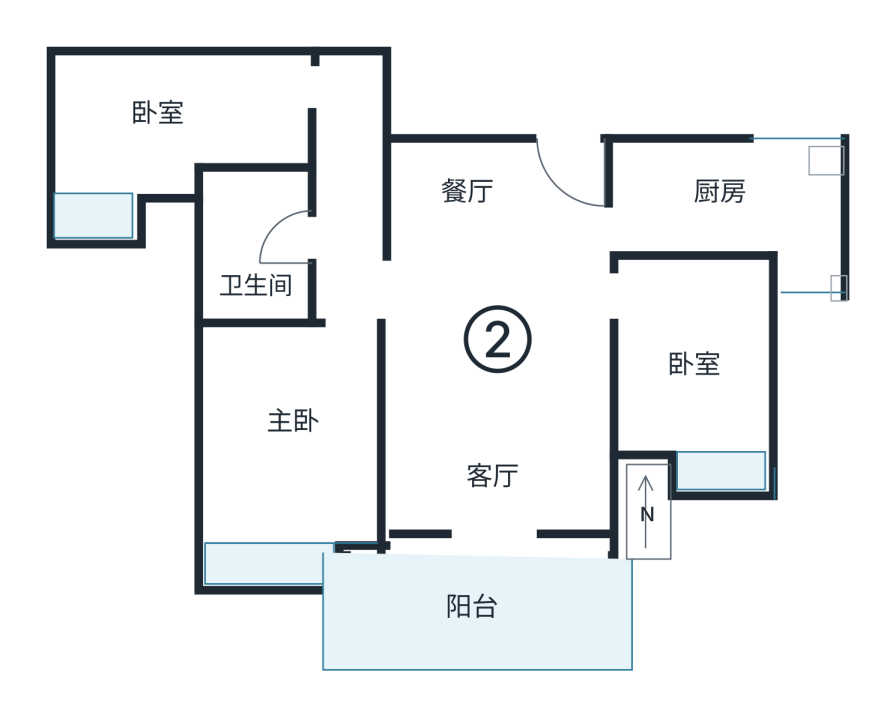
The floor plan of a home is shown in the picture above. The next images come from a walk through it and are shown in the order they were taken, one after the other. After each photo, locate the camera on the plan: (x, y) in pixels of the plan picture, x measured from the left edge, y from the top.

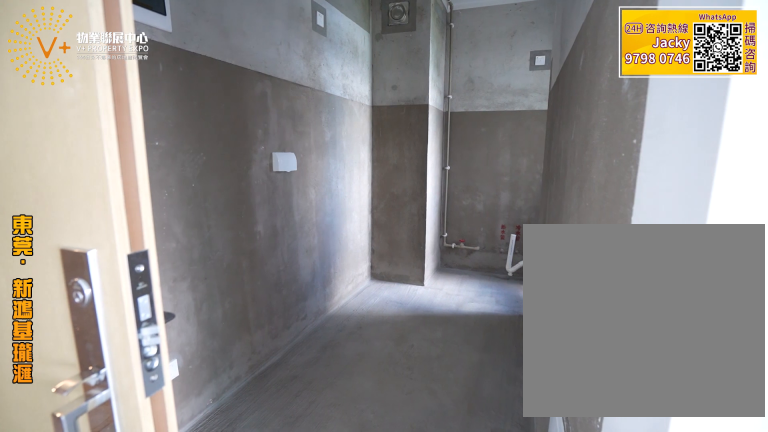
(690, 200)
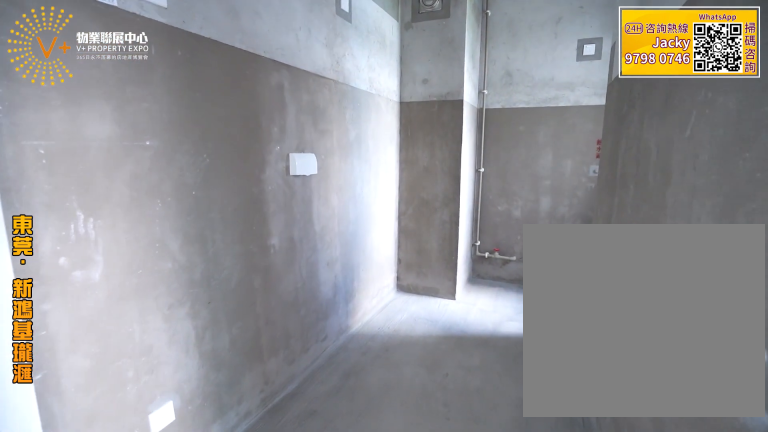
(694, 202)
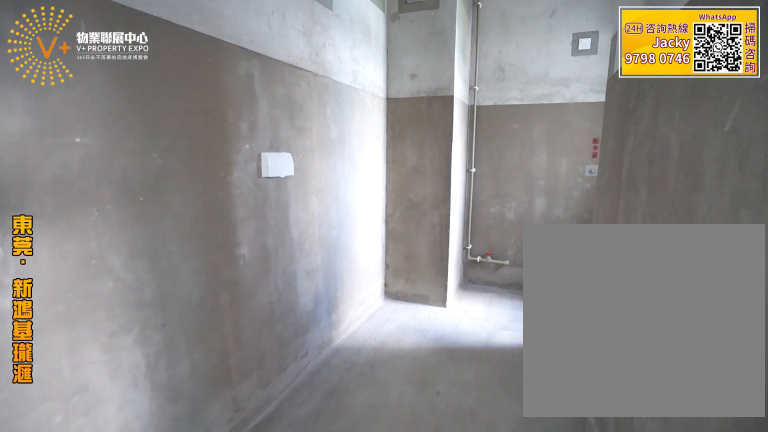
(704, 195)
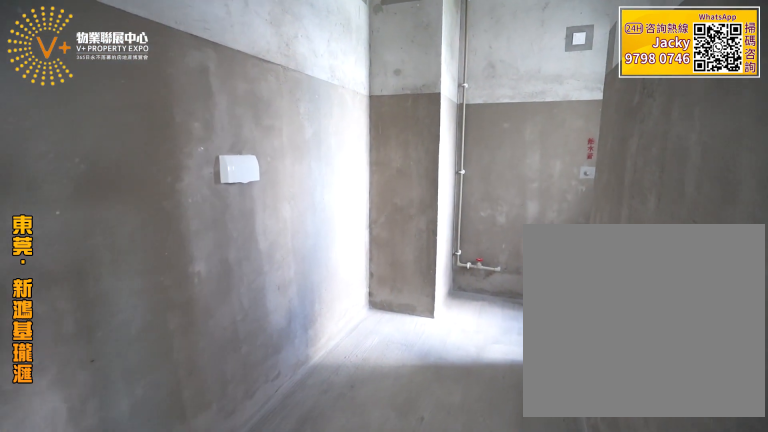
(701, 196)
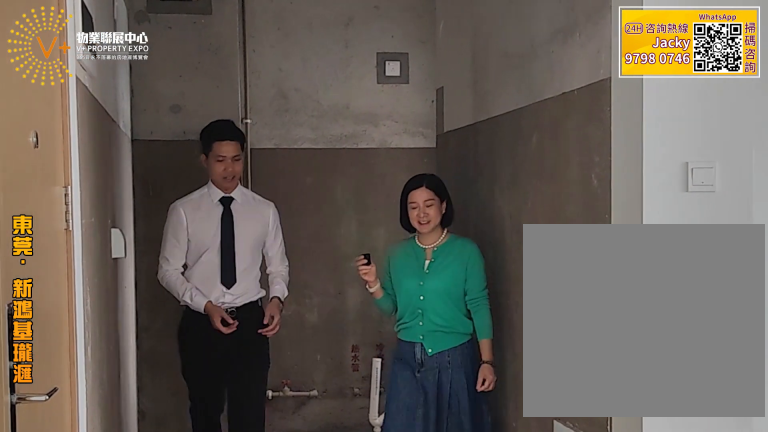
(698, 197)
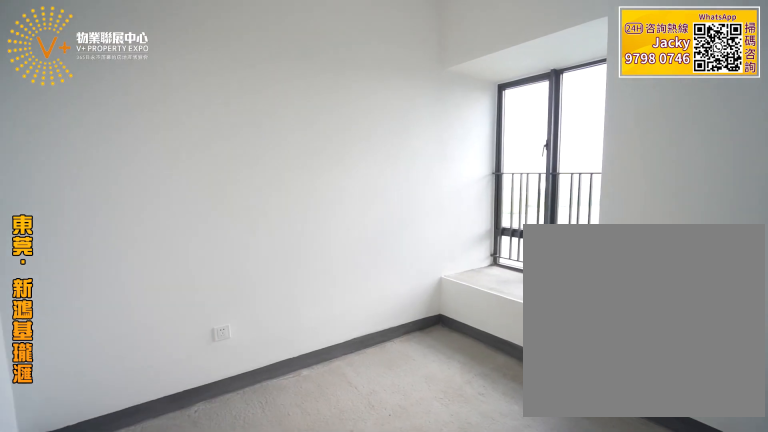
(694, 325)
